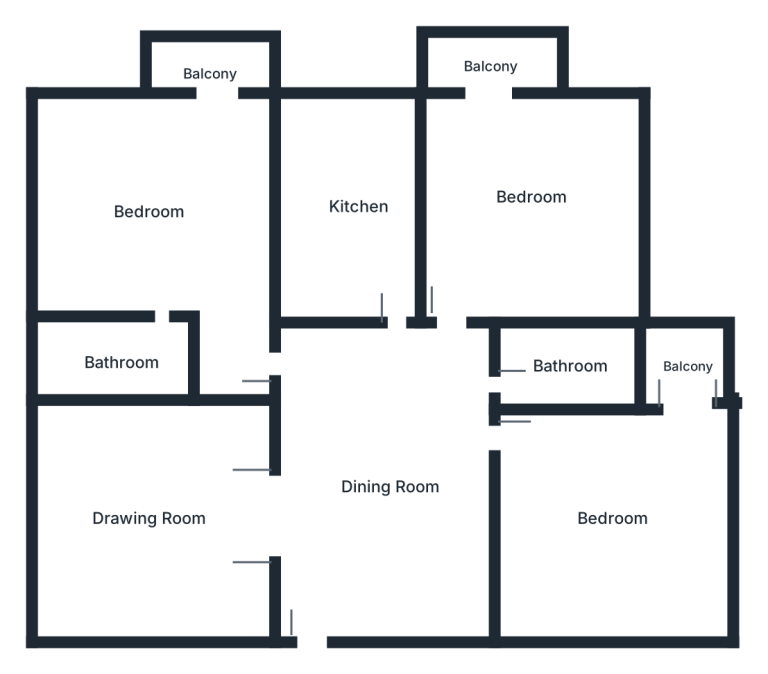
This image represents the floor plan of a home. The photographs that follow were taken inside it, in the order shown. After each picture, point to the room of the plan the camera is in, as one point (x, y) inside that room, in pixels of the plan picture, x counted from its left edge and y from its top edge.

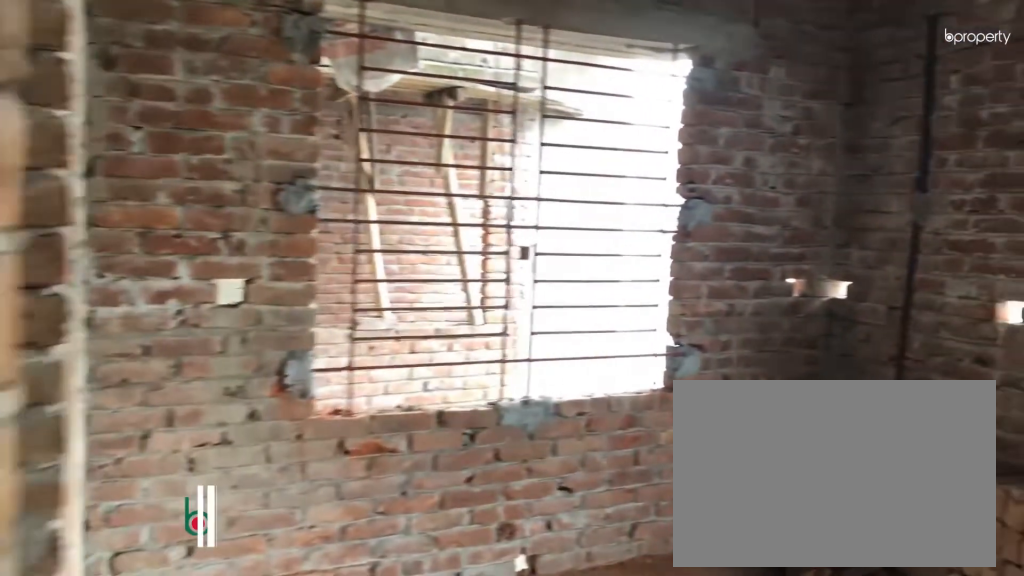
(153, 213)
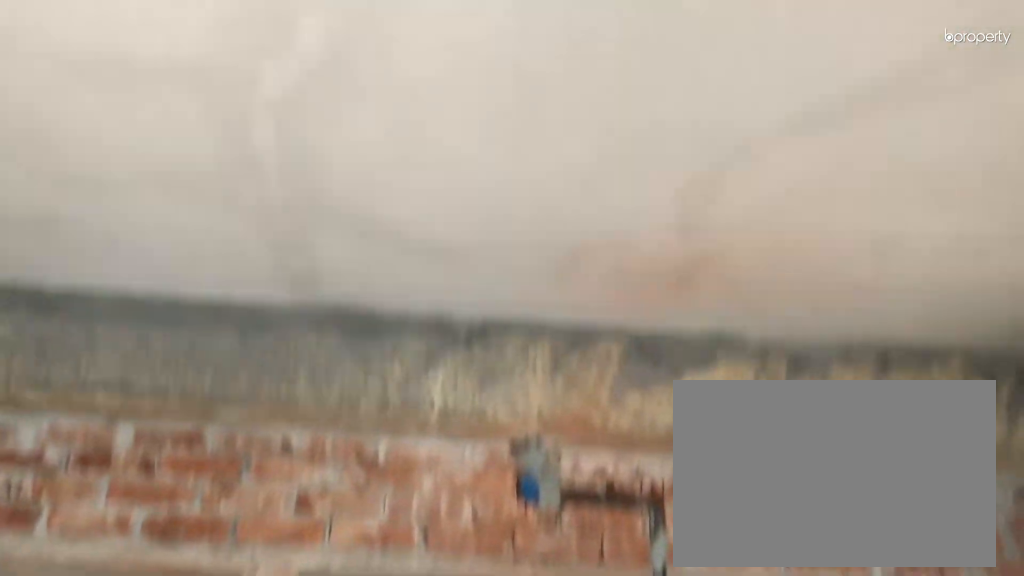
(152, 212)
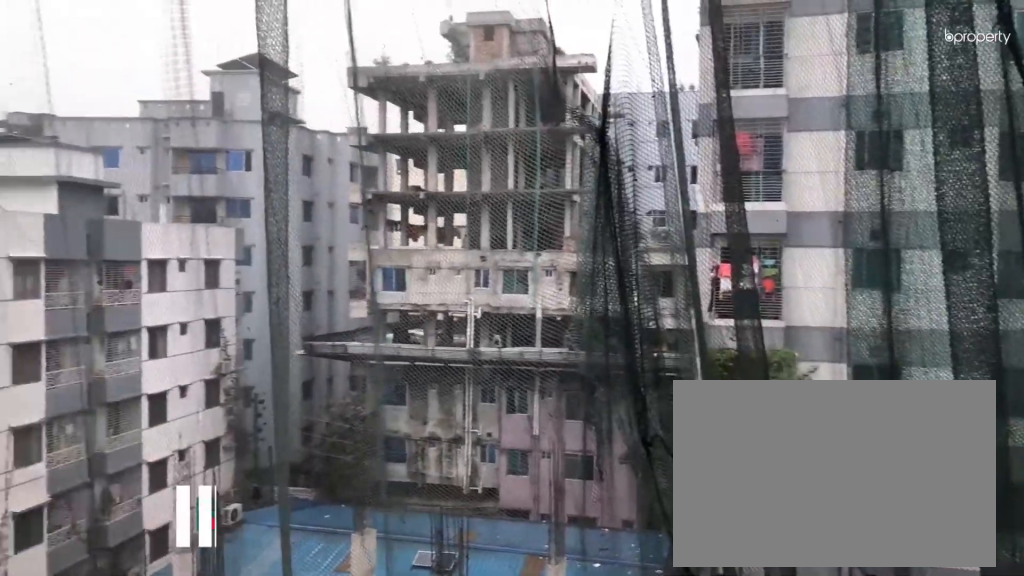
(209, 61)
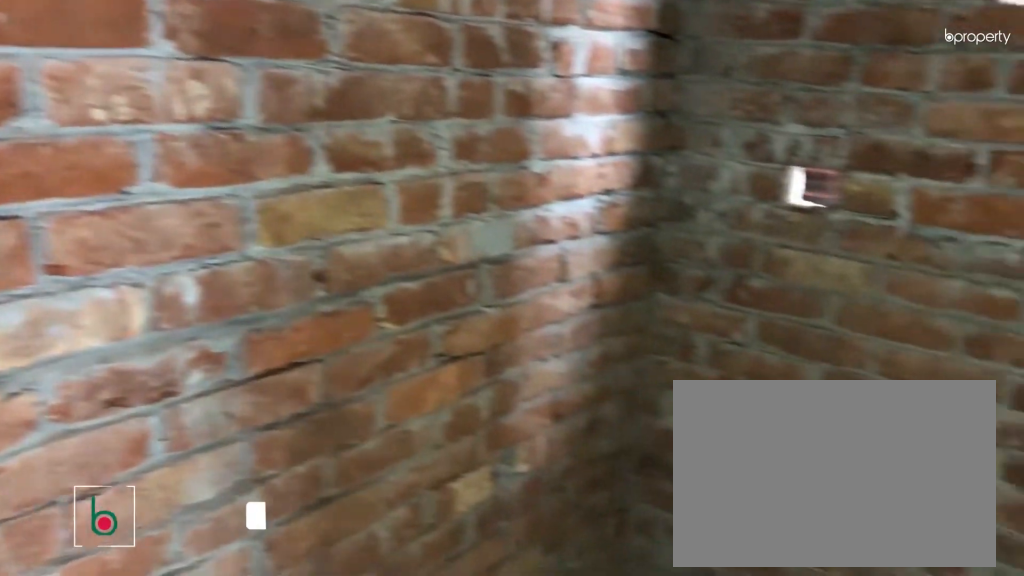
(128, 359)
